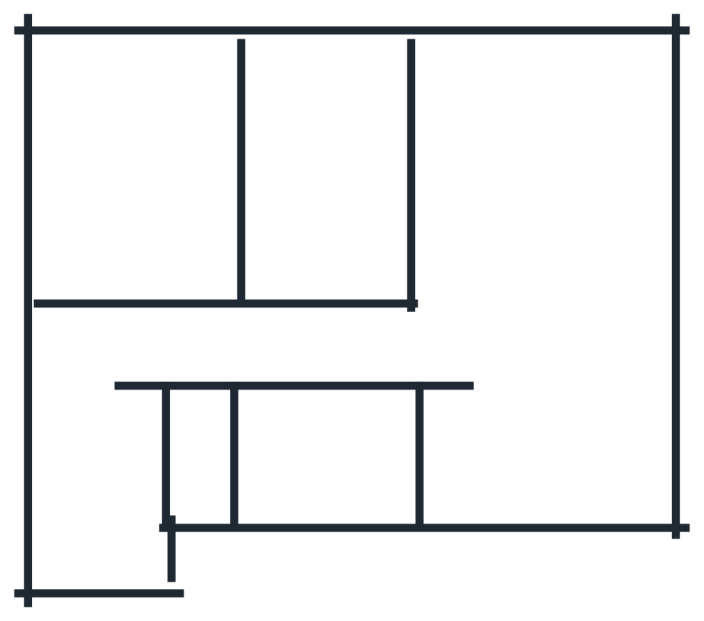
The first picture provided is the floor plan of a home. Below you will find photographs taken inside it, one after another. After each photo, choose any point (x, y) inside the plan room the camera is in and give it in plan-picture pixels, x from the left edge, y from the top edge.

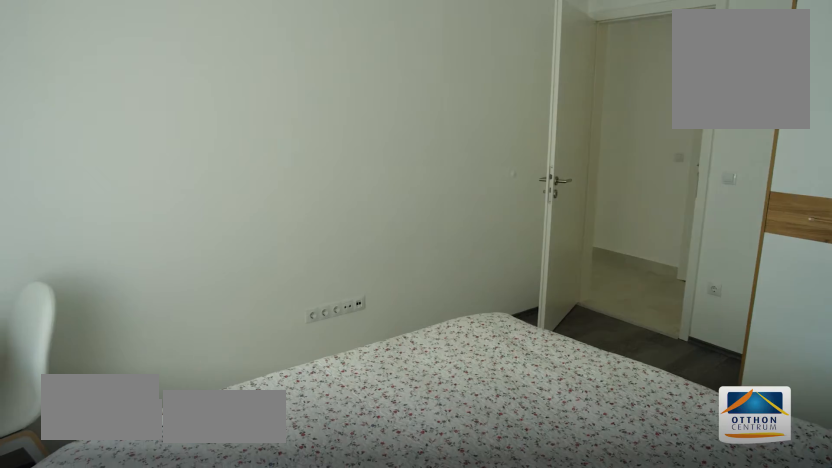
(137, 178)
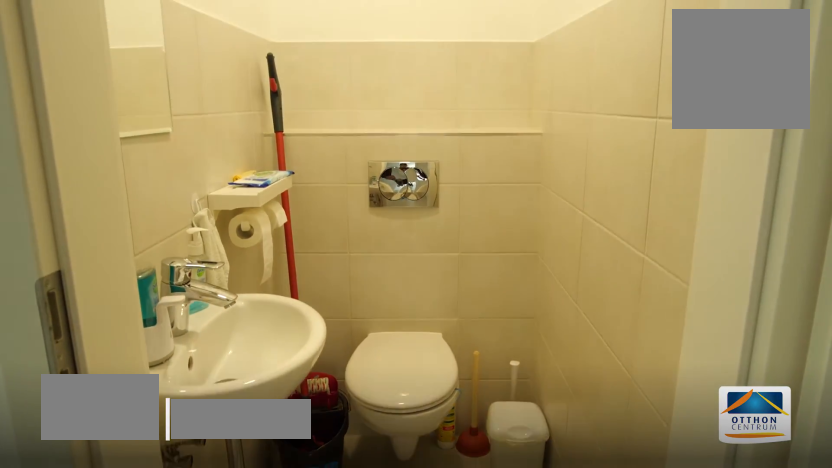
(198, 463)
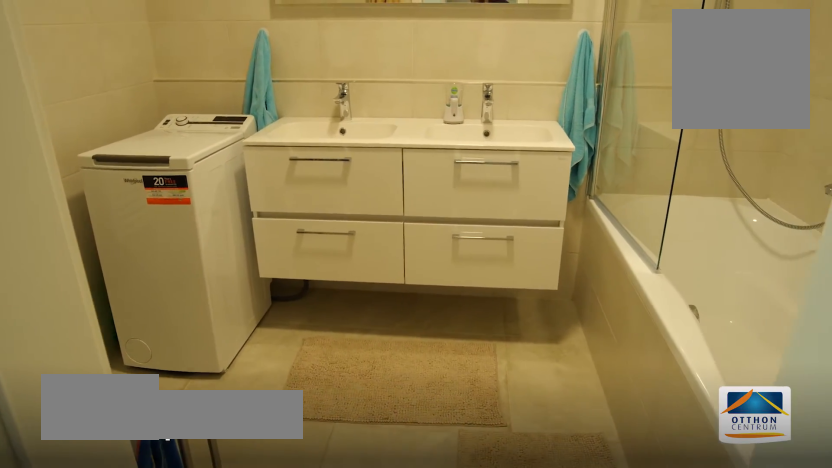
(326, 462)
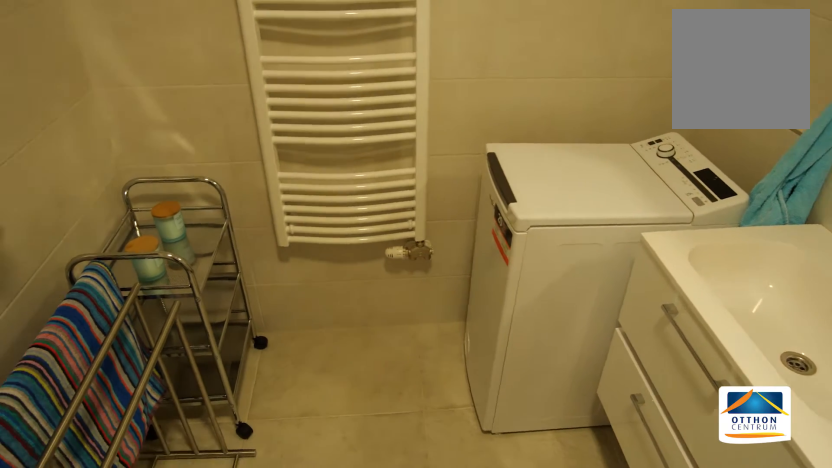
(326, 463)
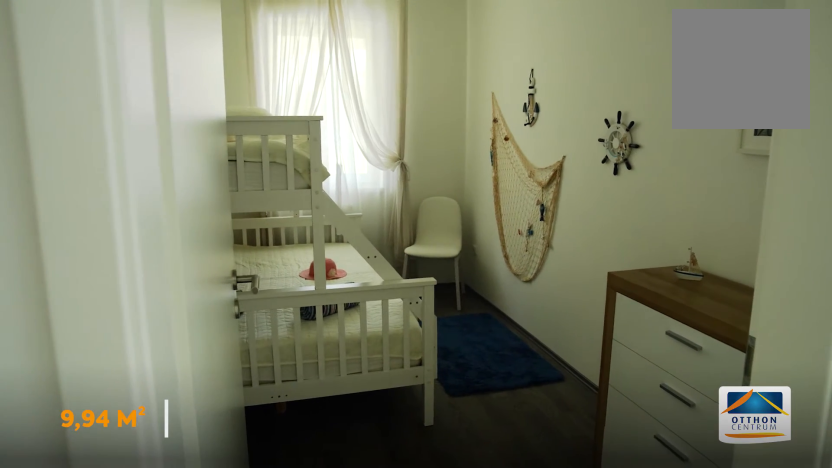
(326, 169)
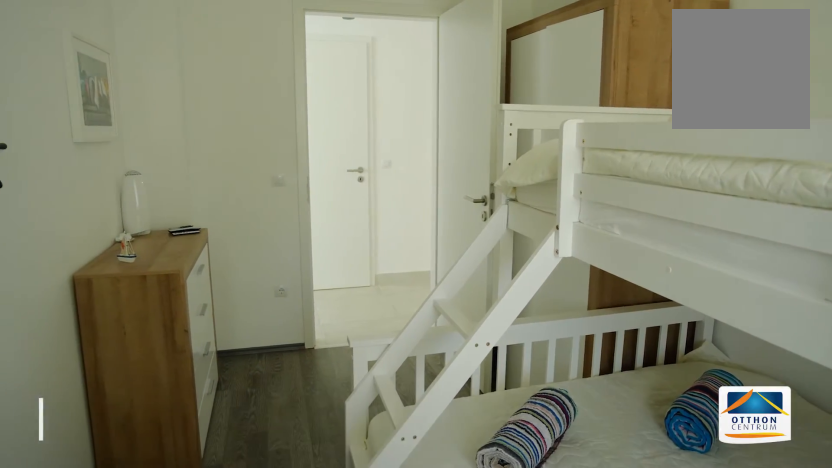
(326, 169)
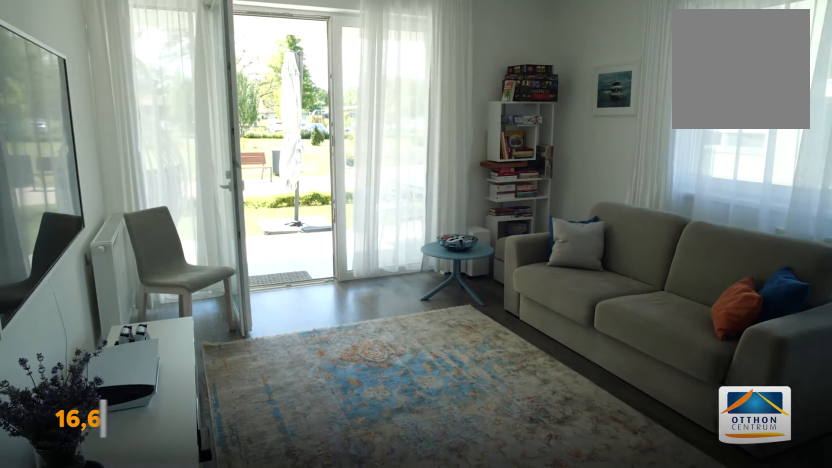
(543, 170)
